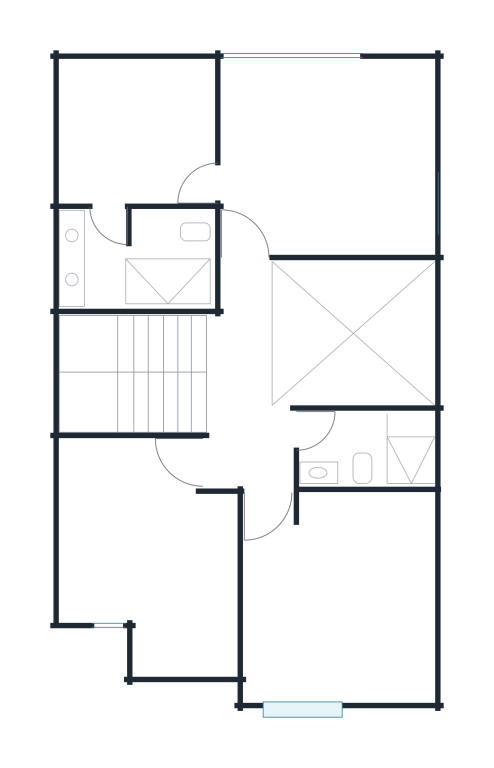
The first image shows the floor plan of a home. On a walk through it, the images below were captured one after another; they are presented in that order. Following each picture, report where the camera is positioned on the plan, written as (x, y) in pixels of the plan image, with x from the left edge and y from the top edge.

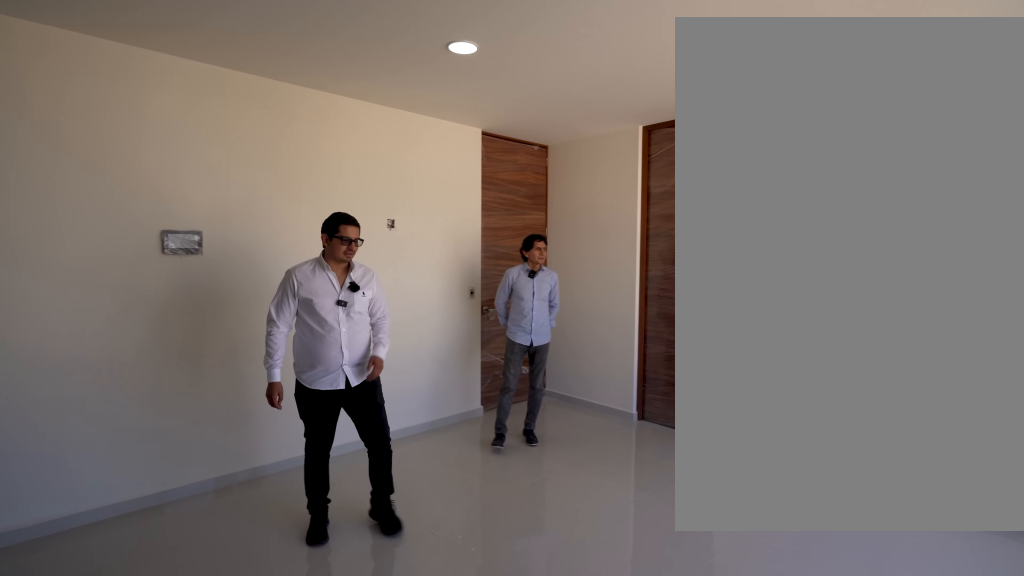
(396, 155)
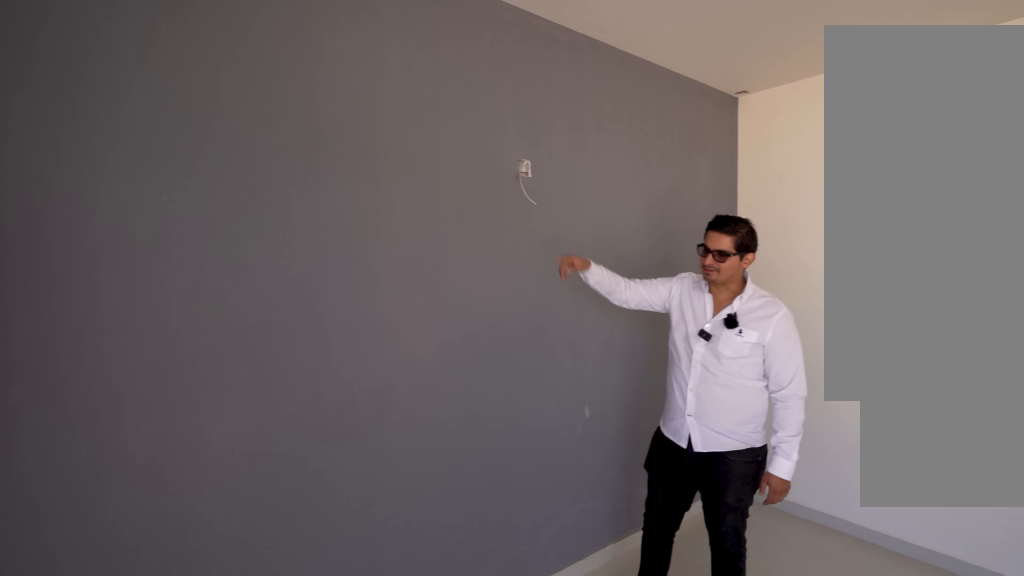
(275, 157)
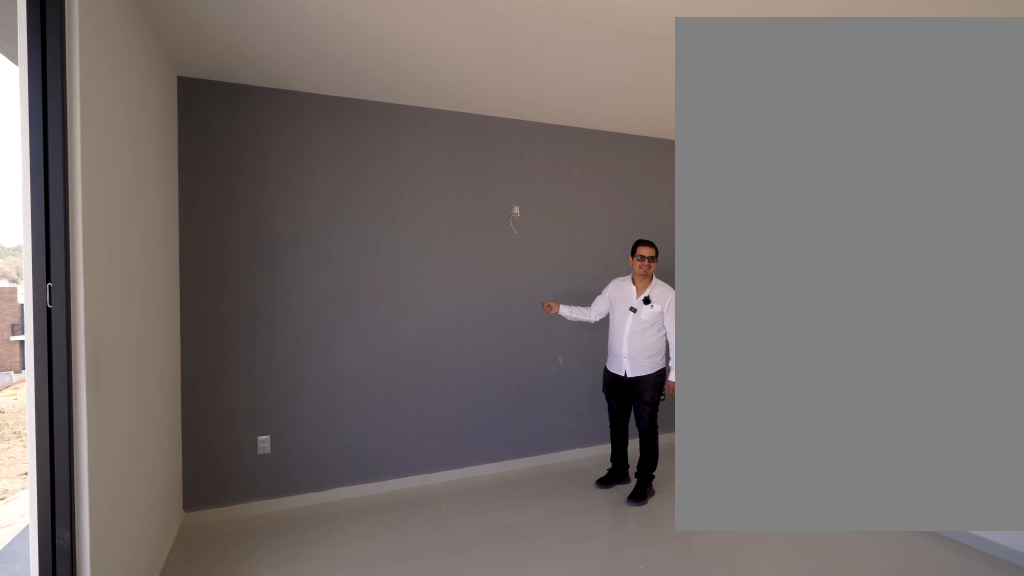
(275, 156)
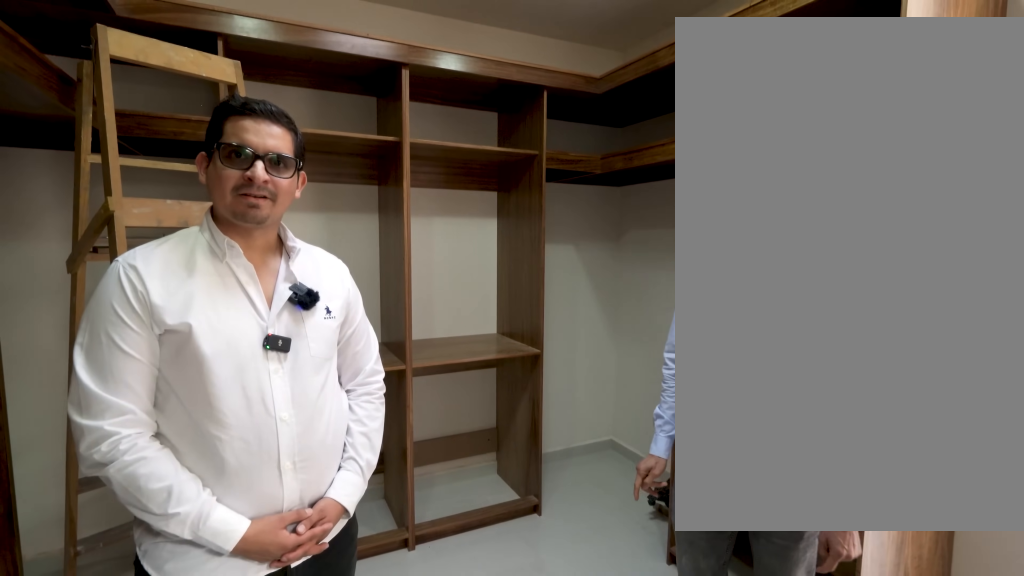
(109, 185)
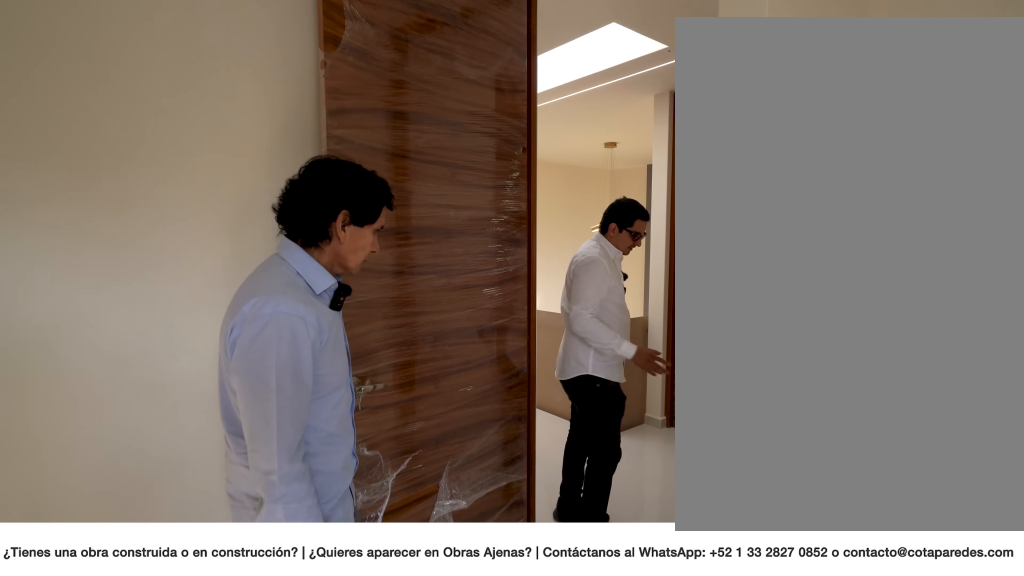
(175, 547)
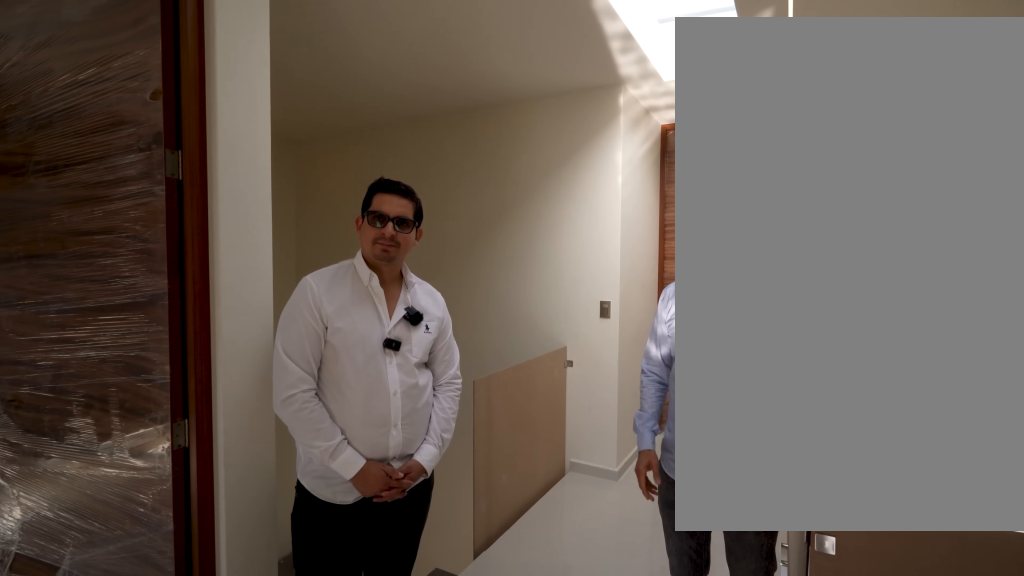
(268, 506)
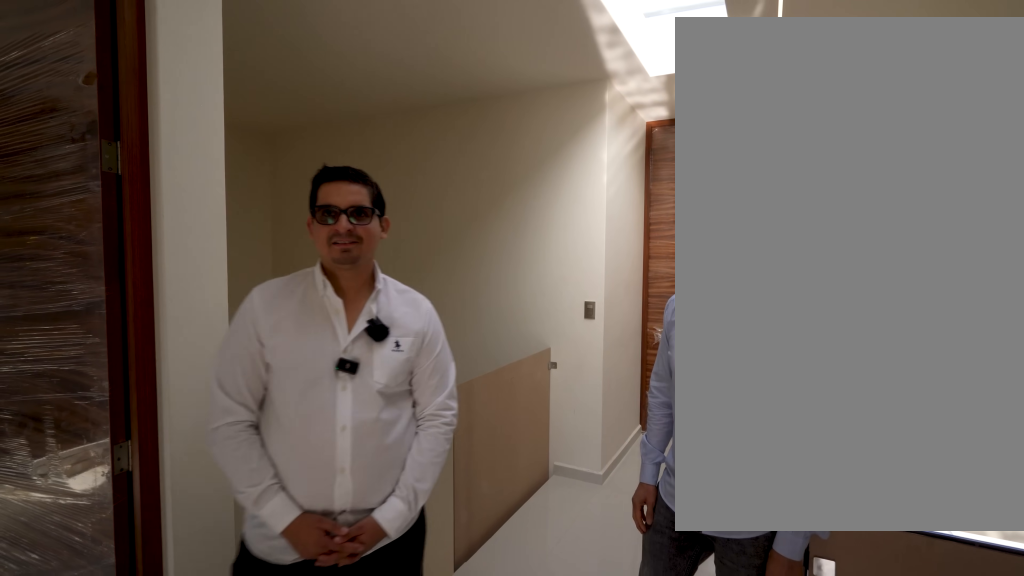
(268, 506)
